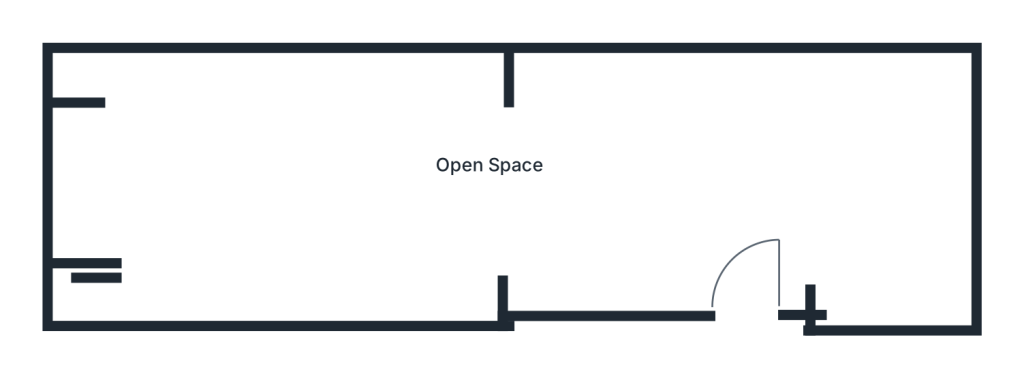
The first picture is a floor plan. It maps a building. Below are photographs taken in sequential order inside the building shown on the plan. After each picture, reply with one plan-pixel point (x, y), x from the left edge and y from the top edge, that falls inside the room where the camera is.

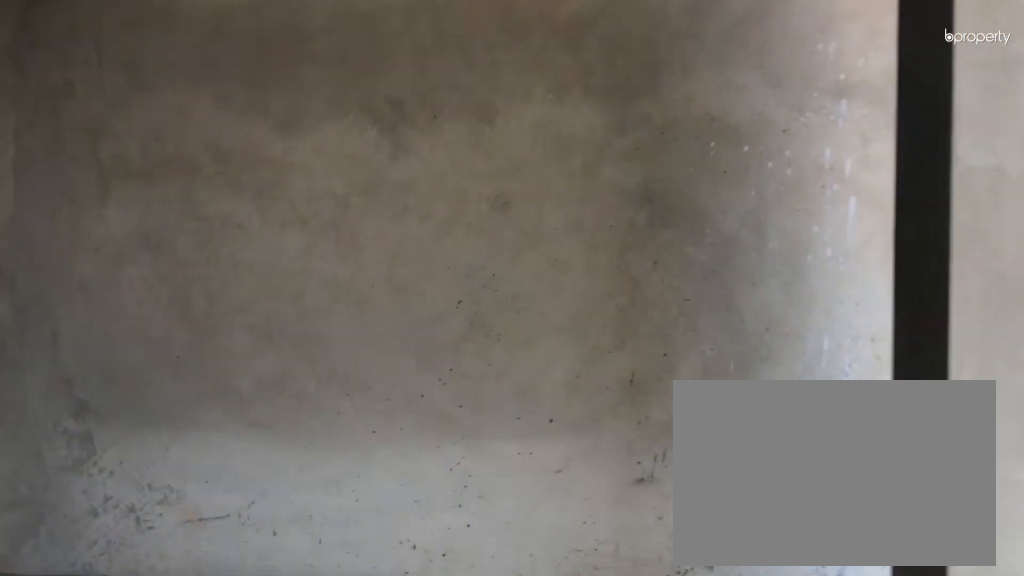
(748, 278)
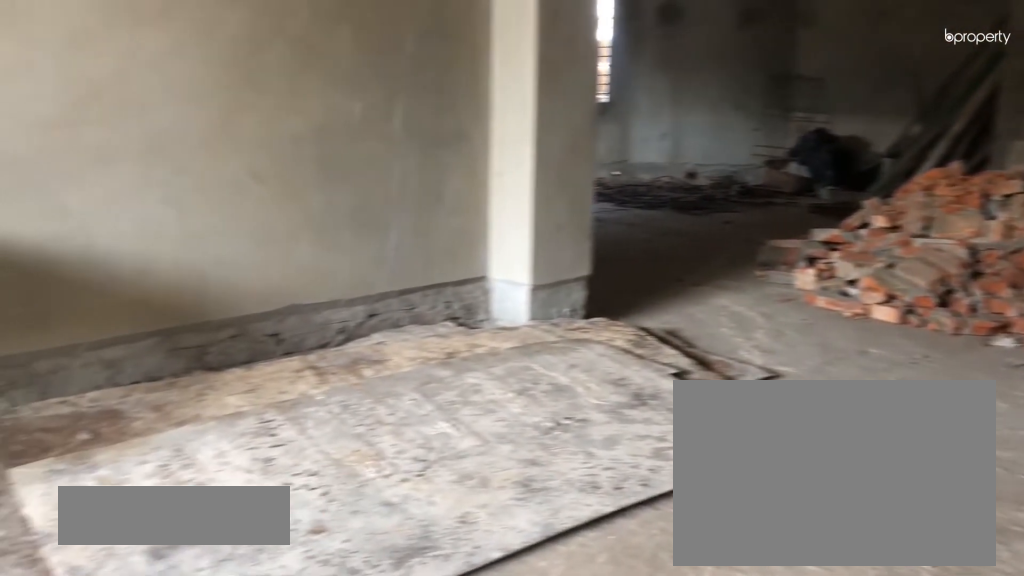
(495, 180)
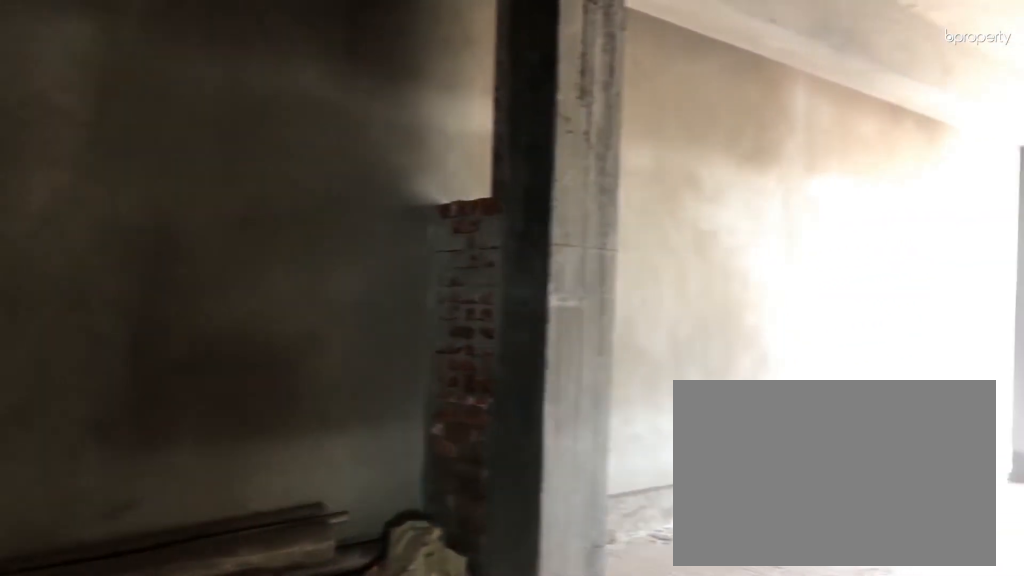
(494, 180)
